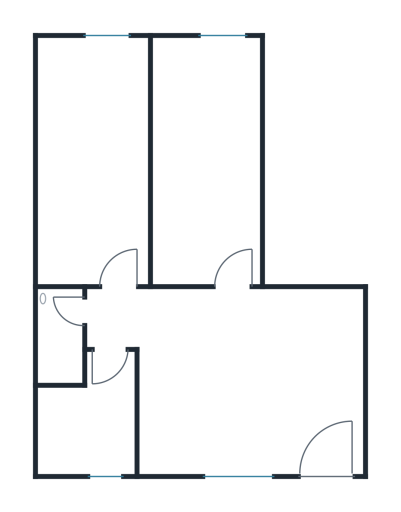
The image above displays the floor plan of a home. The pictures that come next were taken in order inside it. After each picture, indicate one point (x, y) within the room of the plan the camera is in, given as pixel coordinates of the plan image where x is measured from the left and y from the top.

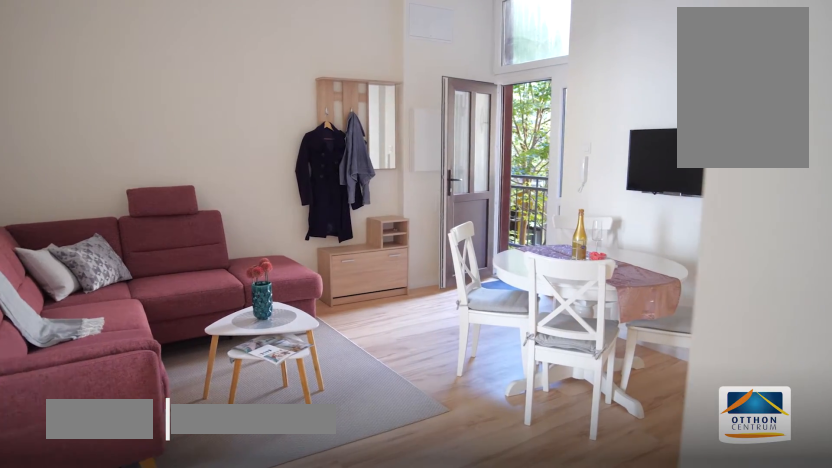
(241, 393)
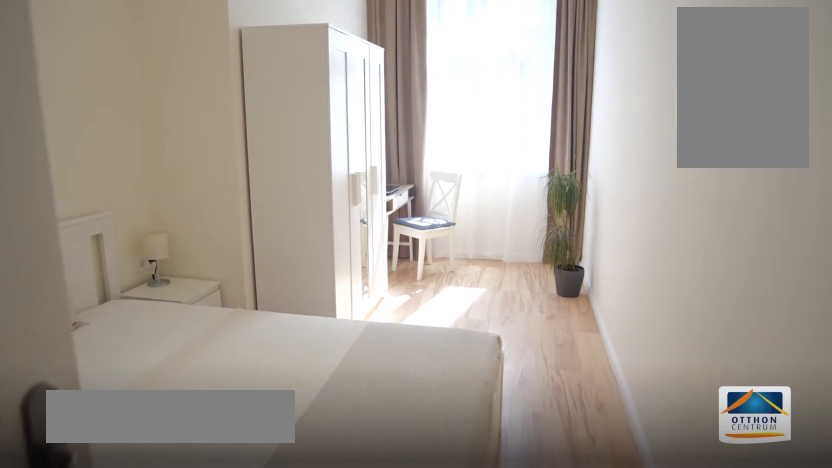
(210, 167)
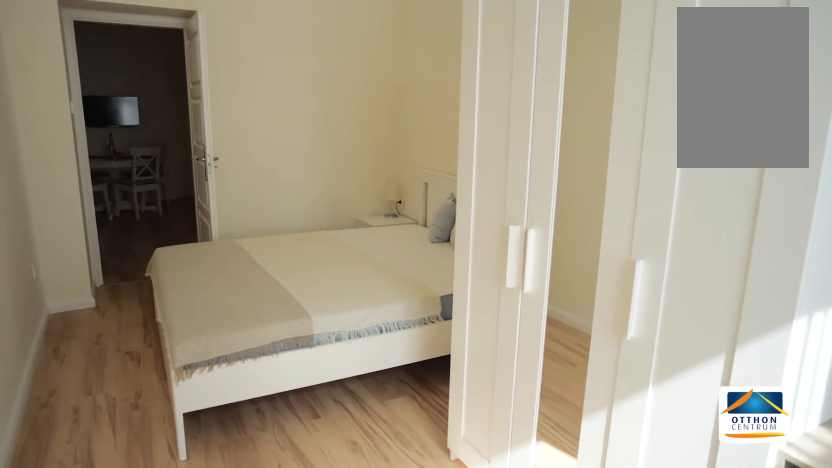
(210, 167)
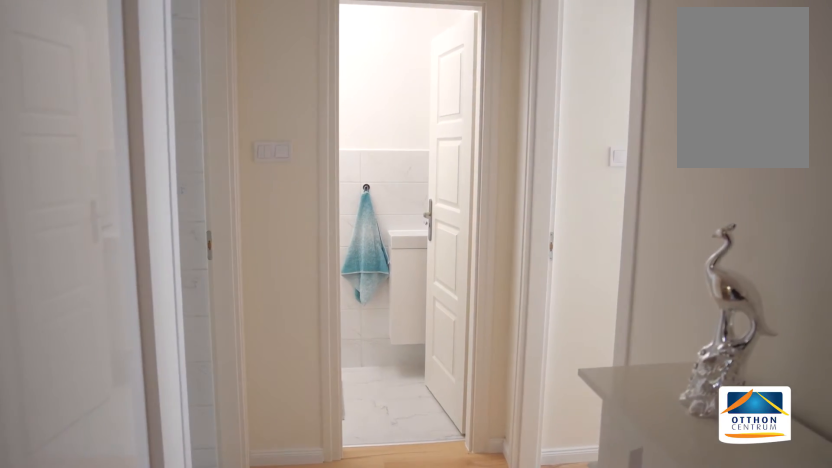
(140, 324)
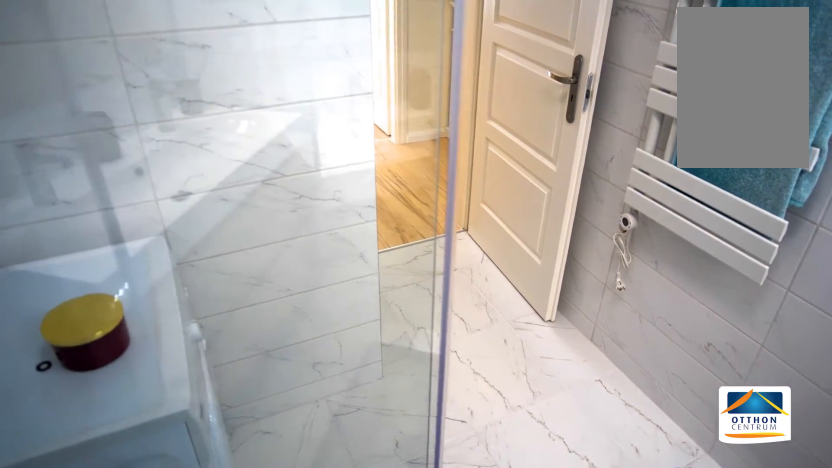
(90, 427)
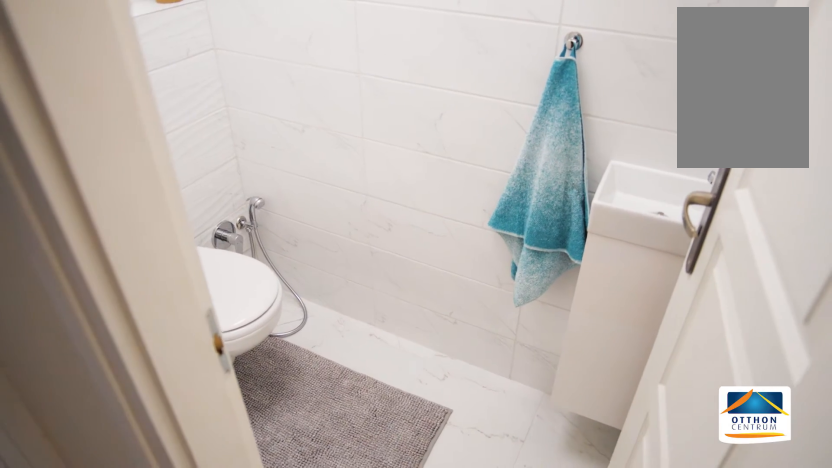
(62, 338)
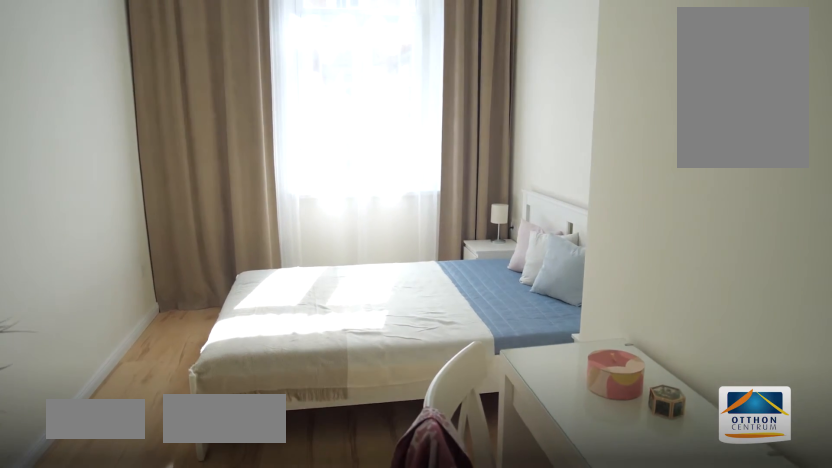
(93, 169)
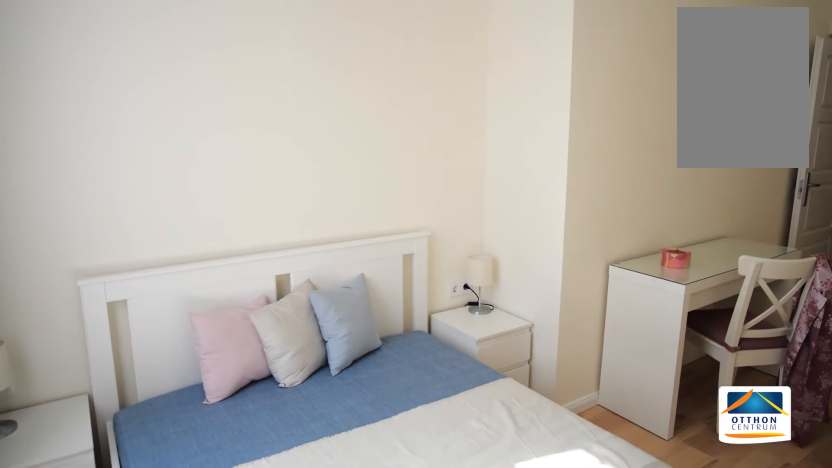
(93, 169)
